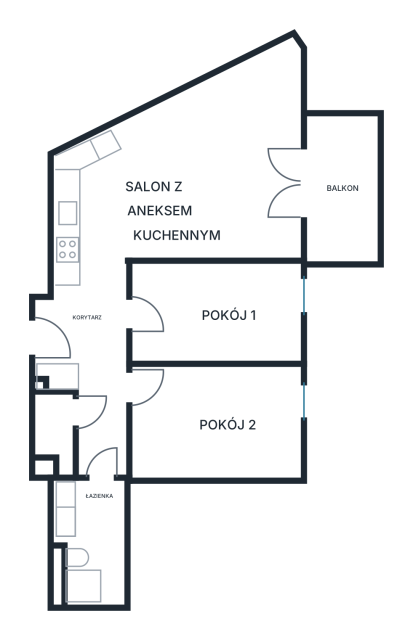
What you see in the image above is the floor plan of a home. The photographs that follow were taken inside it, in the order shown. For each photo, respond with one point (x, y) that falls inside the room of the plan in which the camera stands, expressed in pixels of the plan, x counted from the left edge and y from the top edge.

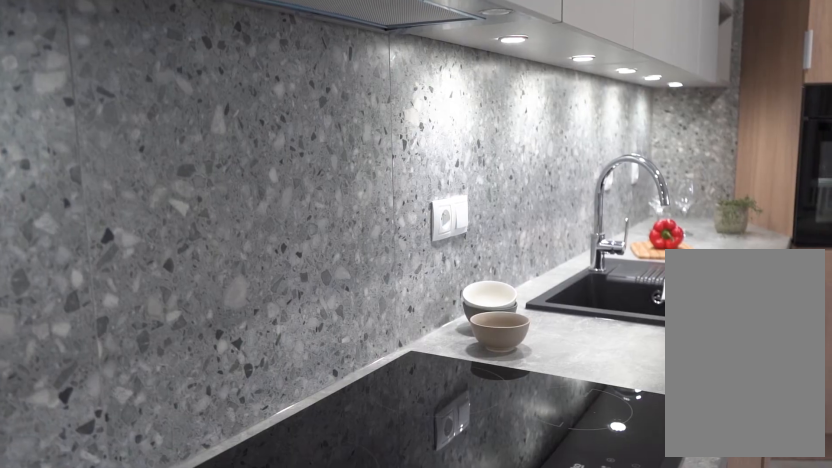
(186, 166)
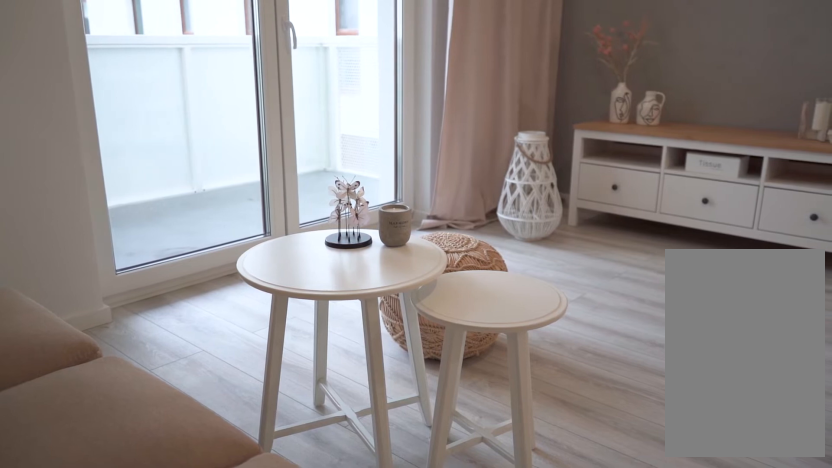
(186, 166)
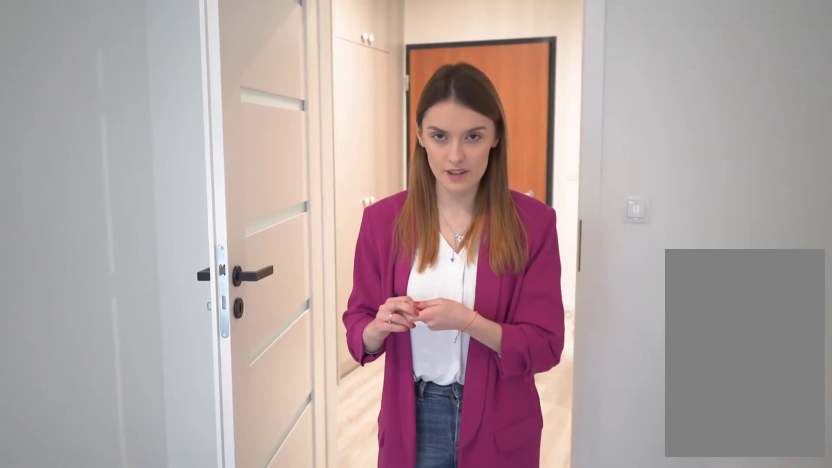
(219, 311)
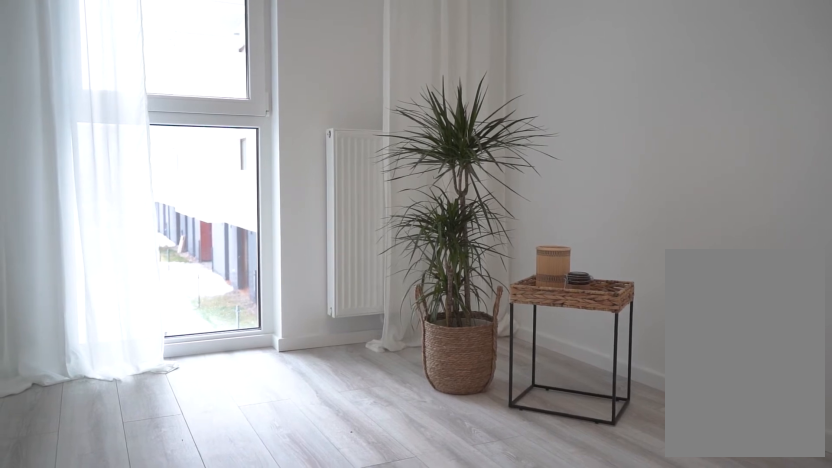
(219, 311)
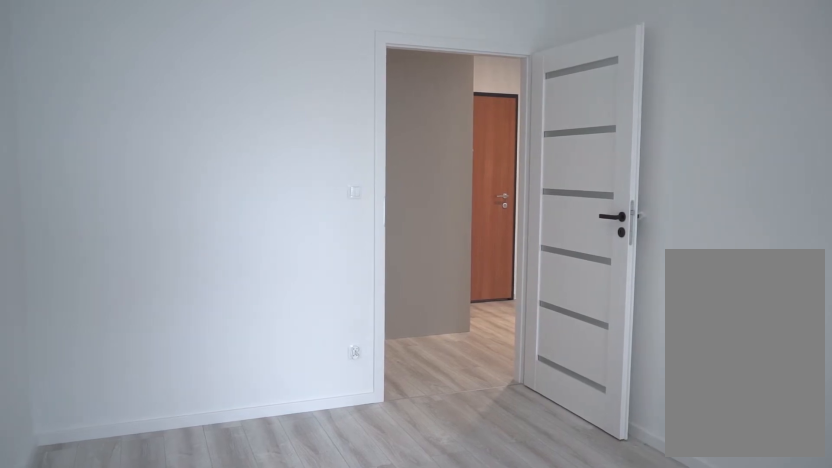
(218, 422)
